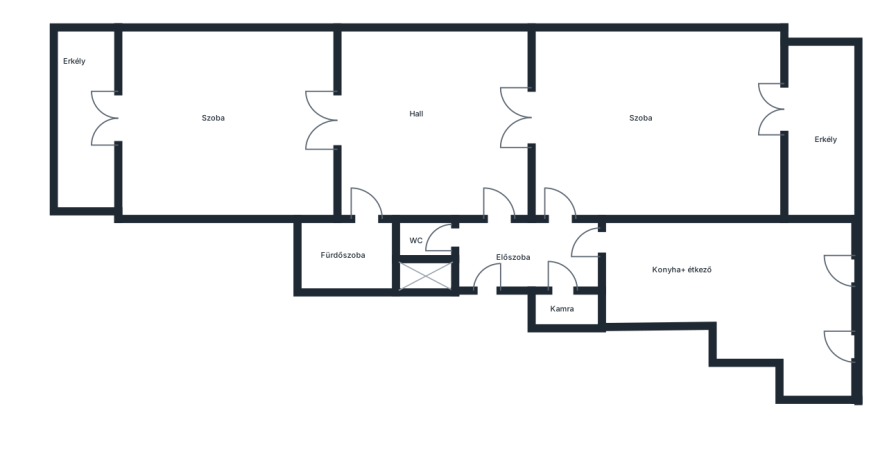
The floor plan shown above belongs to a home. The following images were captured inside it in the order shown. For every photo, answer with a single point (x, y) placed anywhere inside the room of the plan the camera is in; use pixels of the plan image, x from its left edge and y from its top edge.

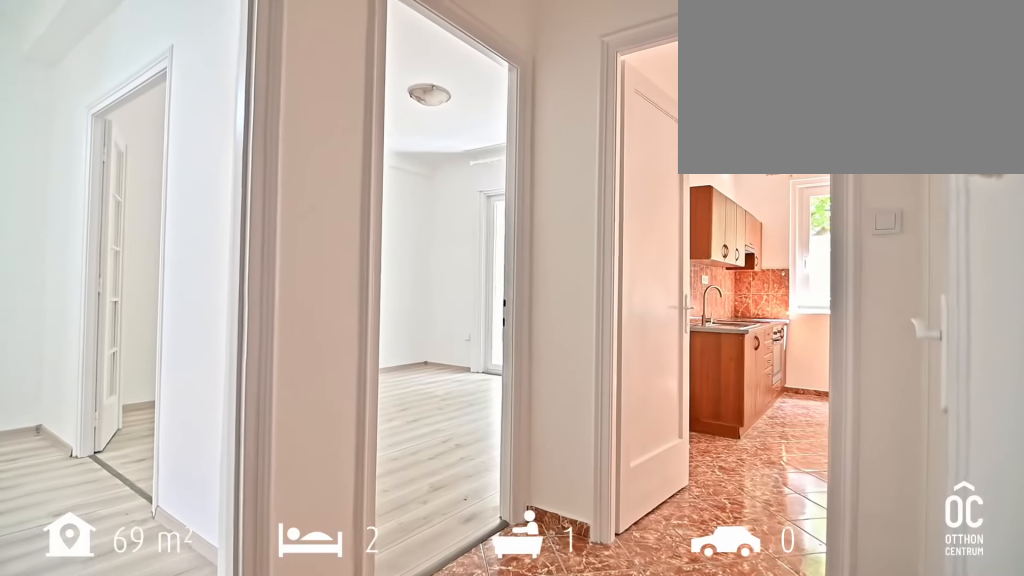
(524, 252)
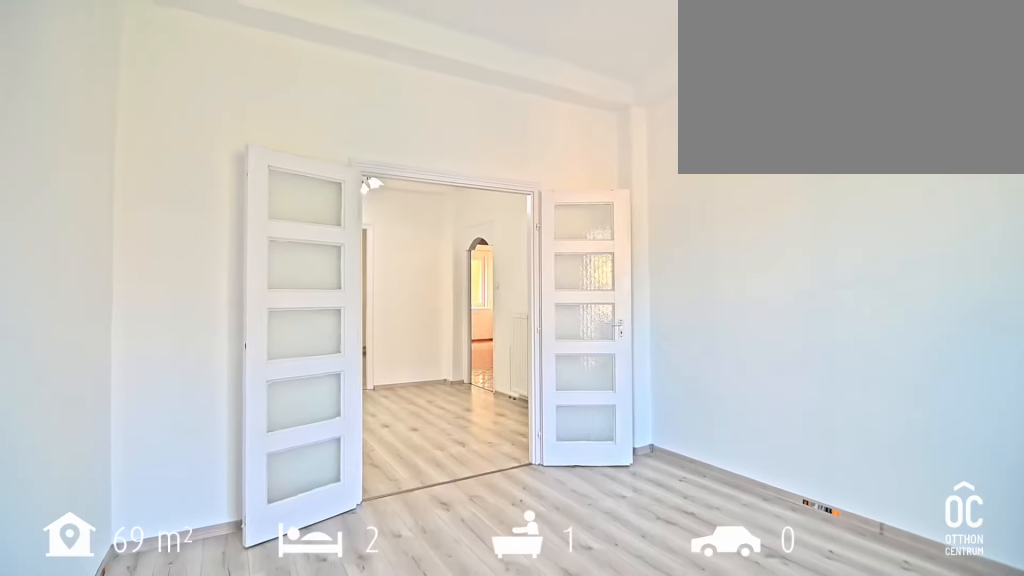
(222, 125)
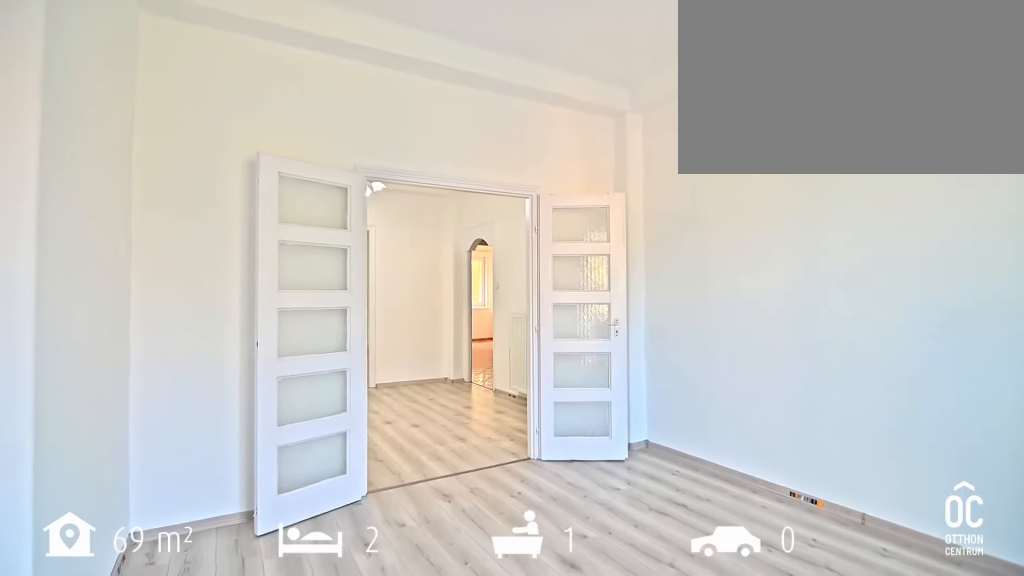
(222, 125)
